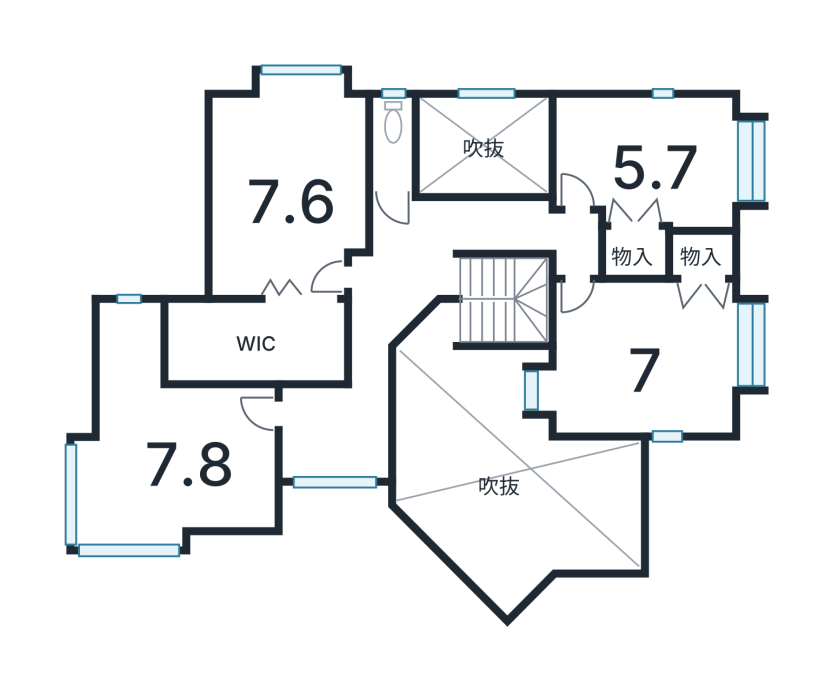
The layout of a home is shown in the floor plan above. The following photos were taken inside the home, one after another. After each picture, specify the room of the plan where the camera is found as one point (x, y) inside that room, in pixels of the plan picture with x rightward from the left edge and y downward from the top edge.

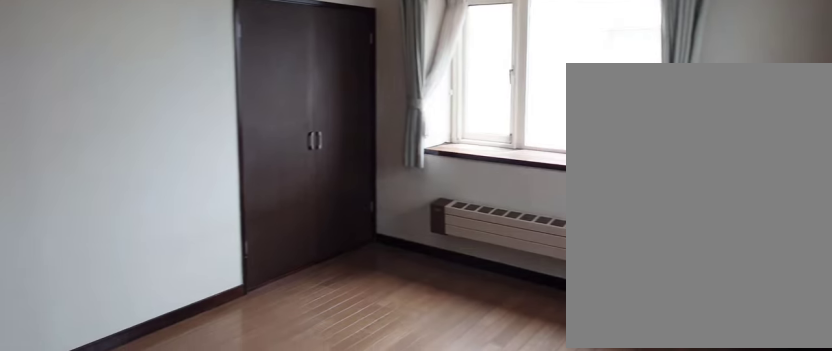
(644, 365)
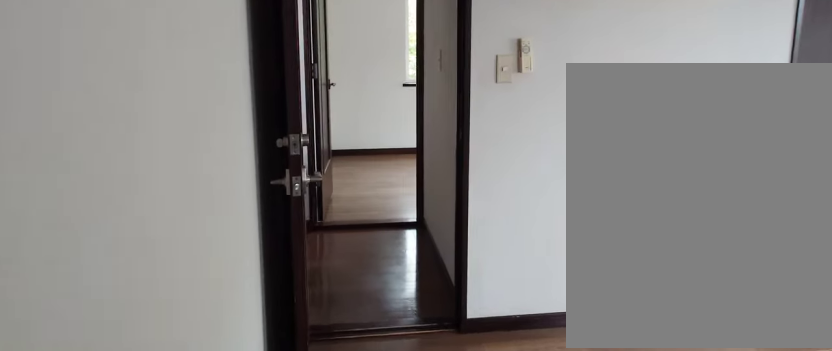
(644, 365)
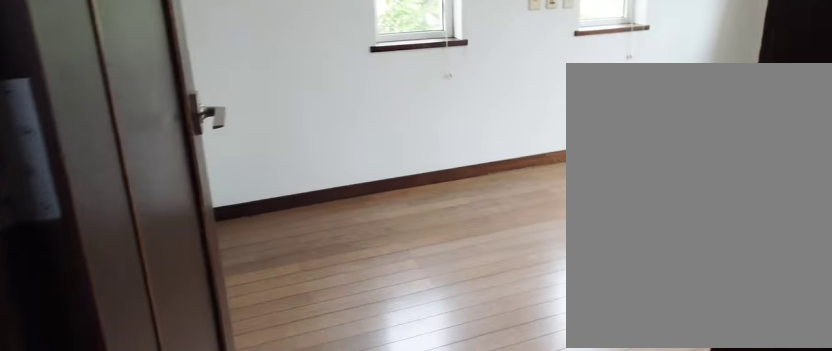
(647, 162)
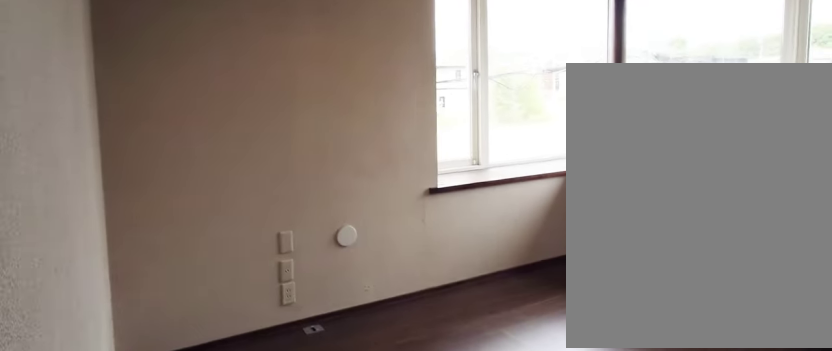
(183, 468)
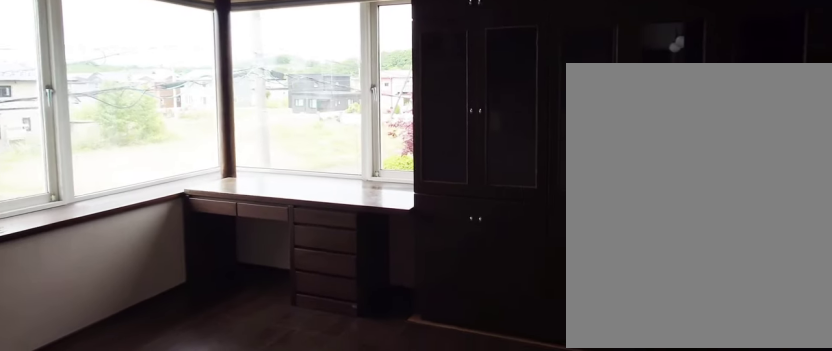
(183, 468)
